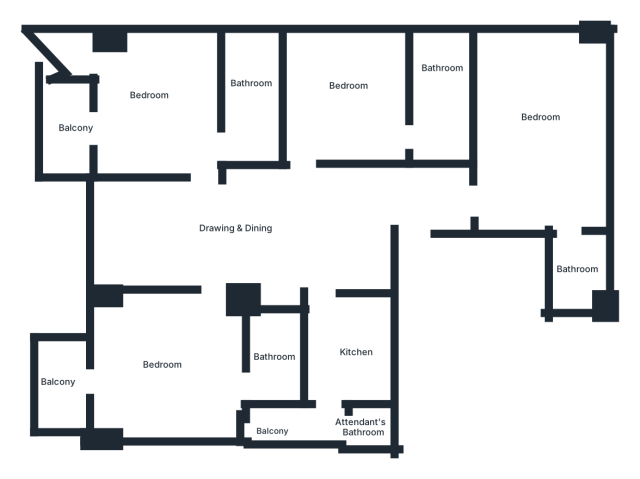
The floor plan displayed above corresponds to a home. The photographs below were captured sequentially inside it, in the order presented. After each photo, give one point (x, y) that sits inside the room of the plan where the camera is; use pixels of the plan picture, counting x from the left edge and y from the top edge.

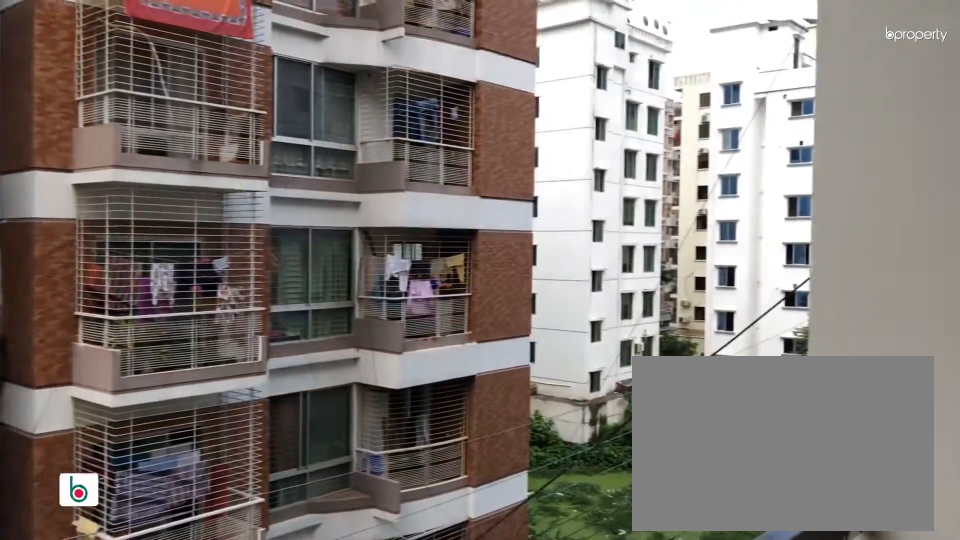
(72, 128)
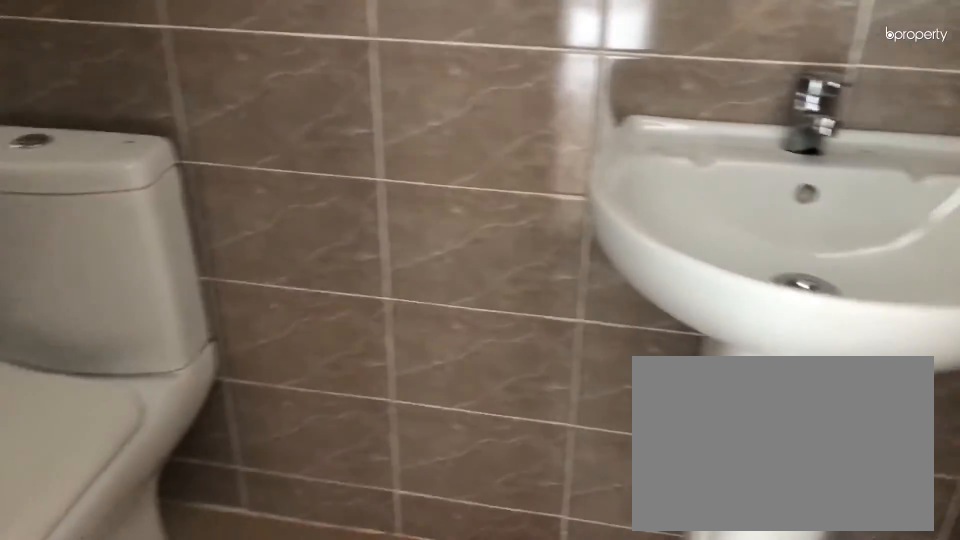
(253, 93)
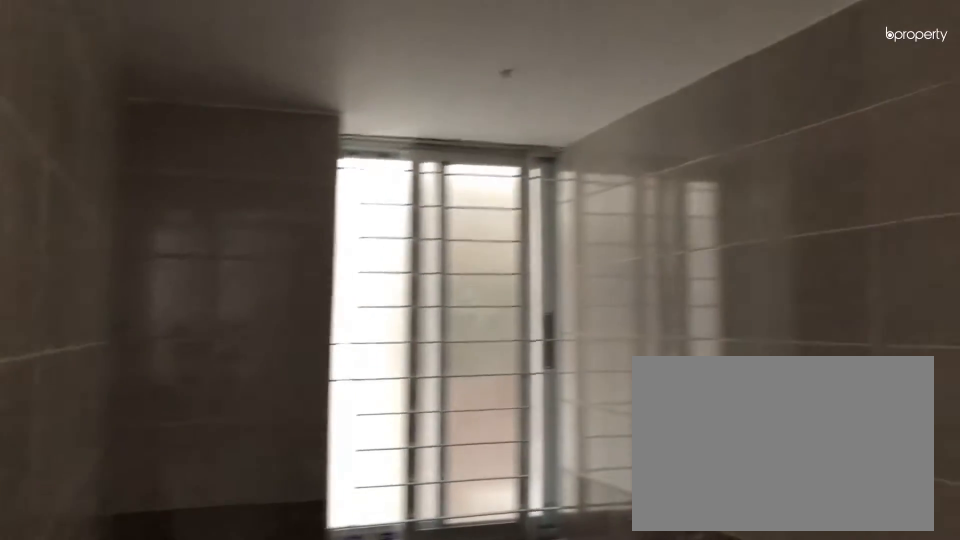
(253, 93)
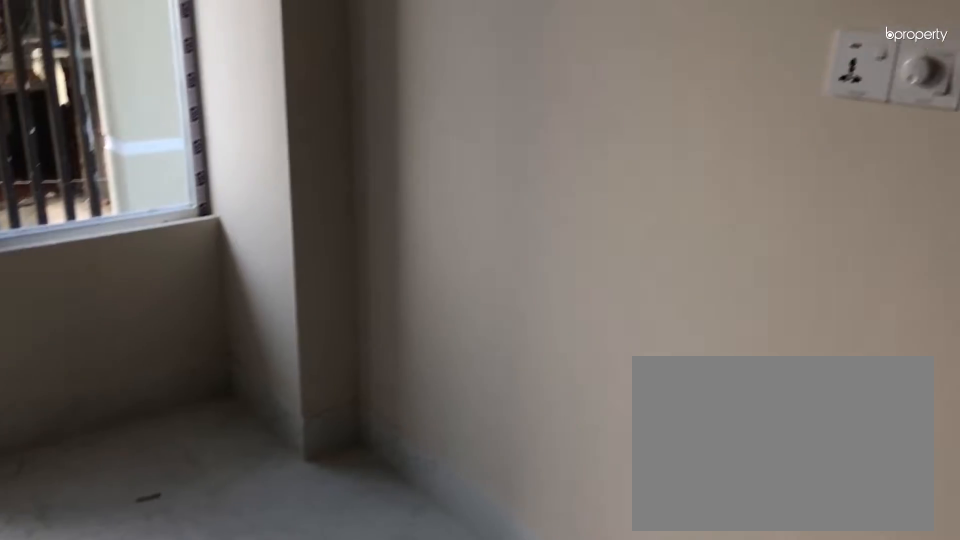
(178, 371)
